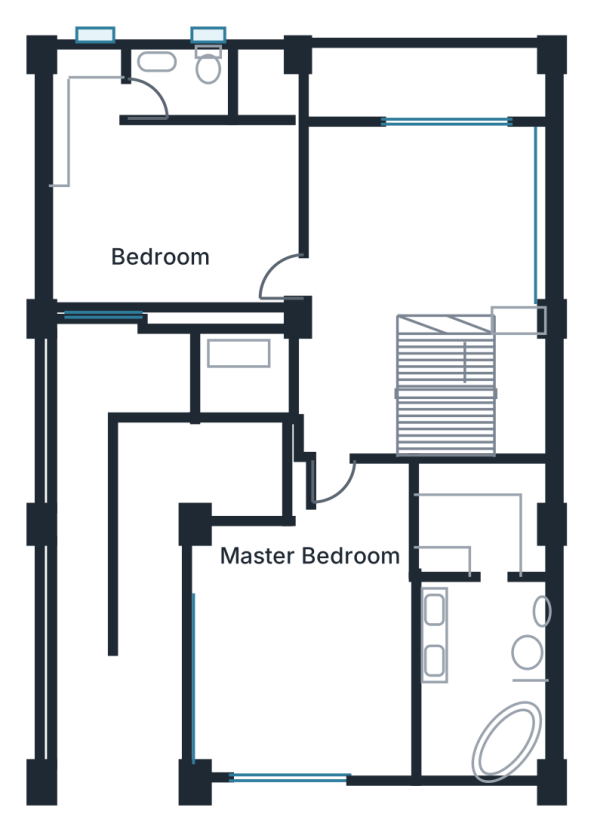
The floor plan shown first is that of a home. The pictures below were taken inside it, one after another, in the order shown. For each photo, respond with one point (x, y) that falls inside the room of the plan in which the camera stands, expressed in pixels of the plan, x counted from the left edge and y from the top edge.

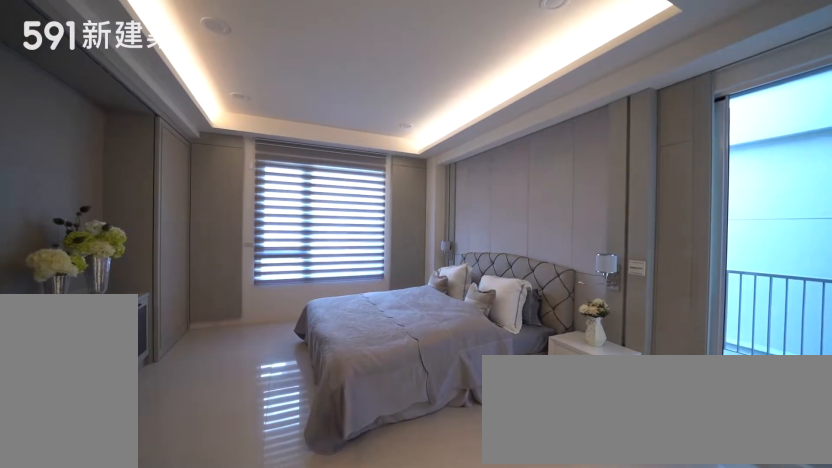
(304, 649)
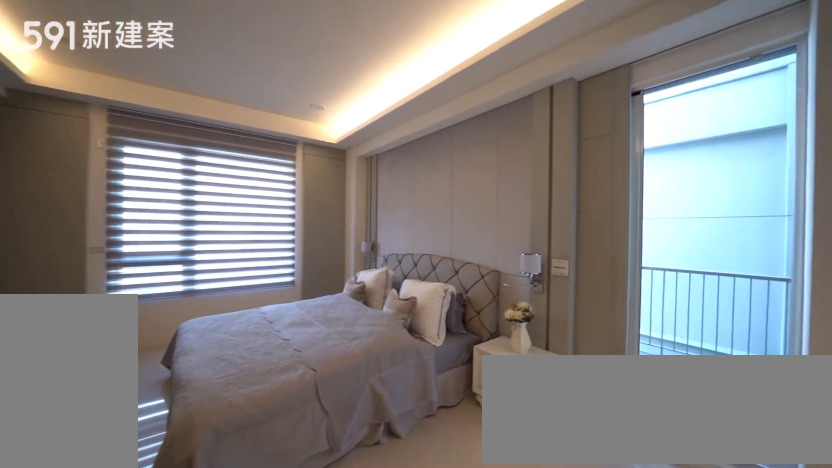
(304, 649)
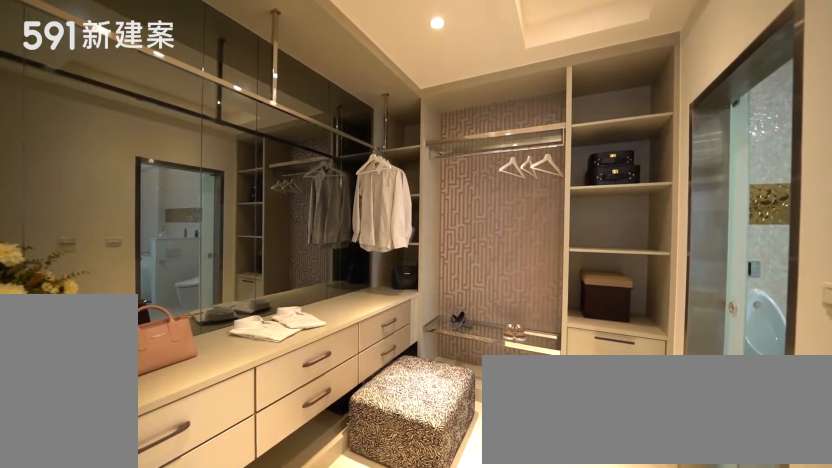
(493, 524)
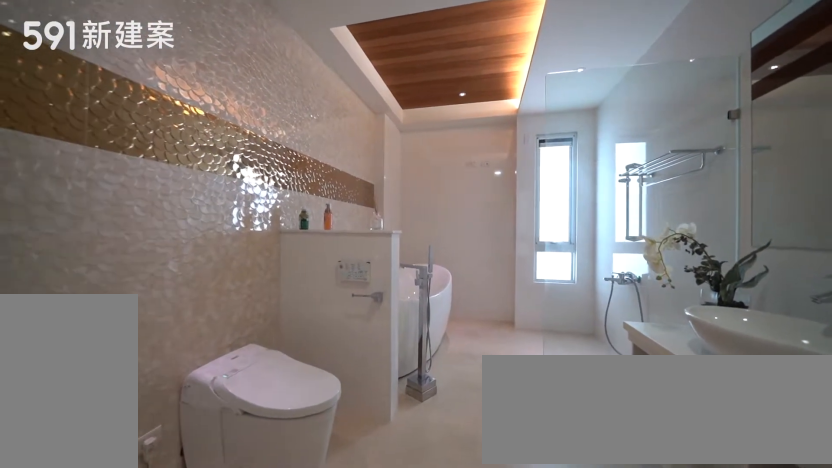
(489, 700)
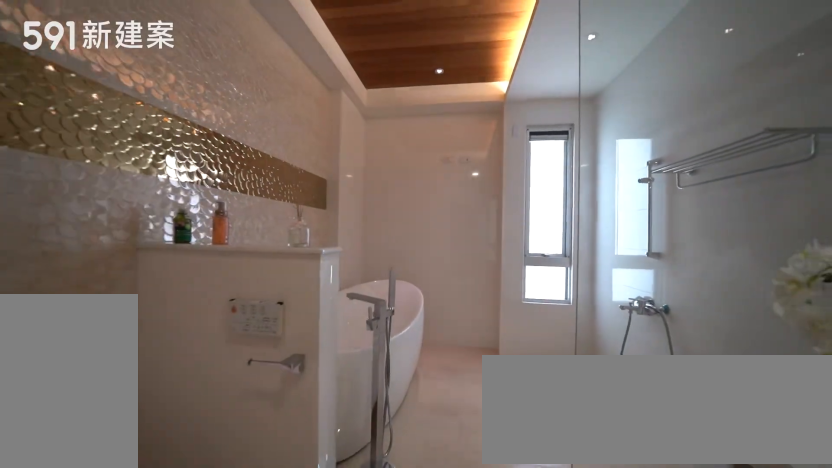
(489, 700)
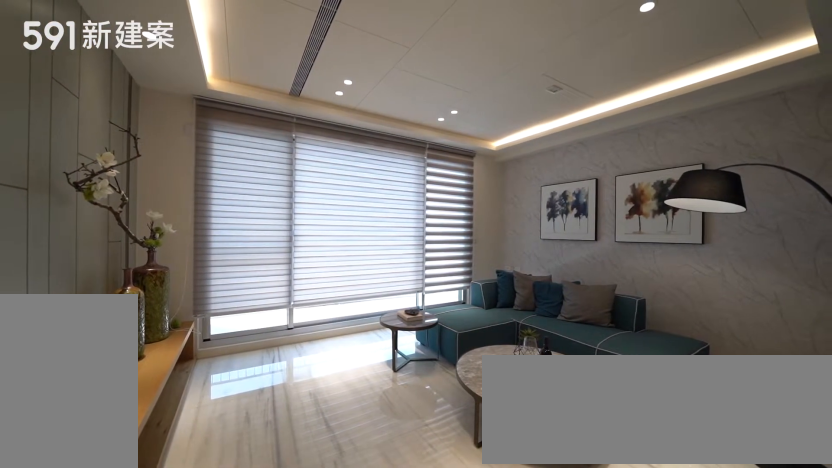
(432, 224)
